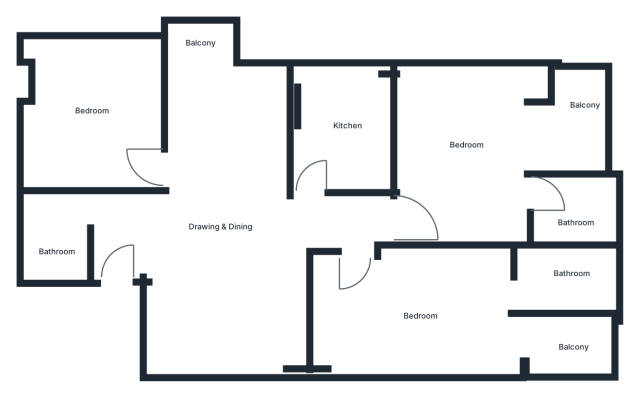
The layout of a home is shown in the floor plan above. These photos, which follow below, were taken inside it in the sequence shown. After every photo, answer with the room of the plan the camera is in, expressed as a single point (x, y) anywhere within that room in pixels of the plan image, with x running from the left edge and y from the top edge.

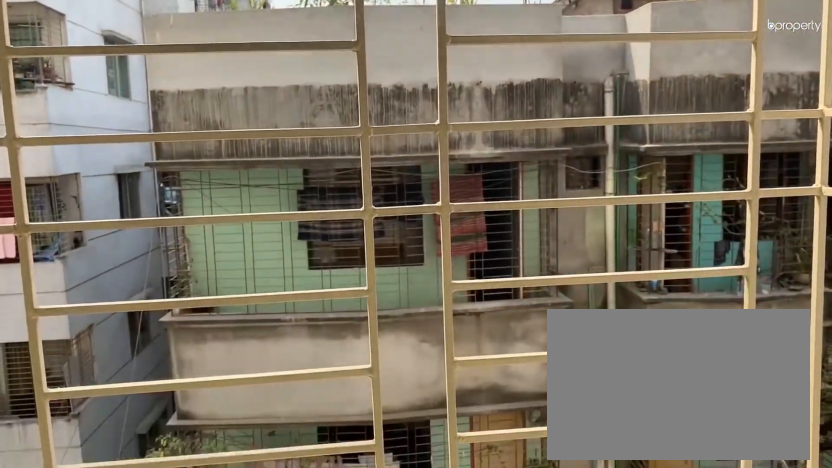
(199, 46)
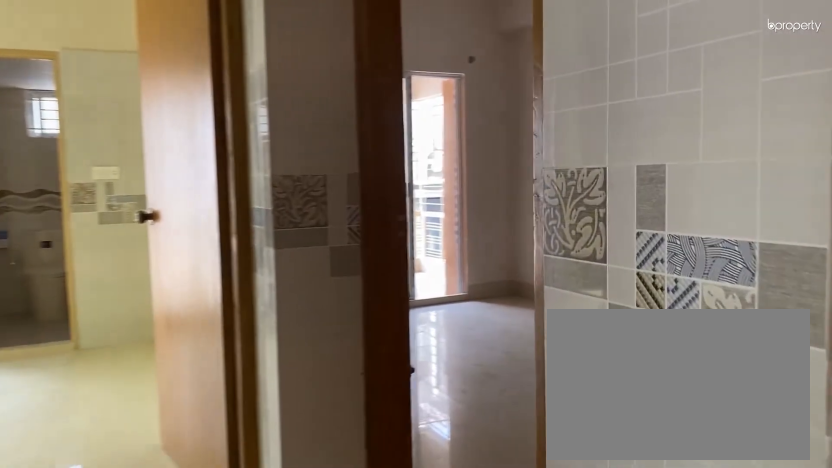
(246, 215)
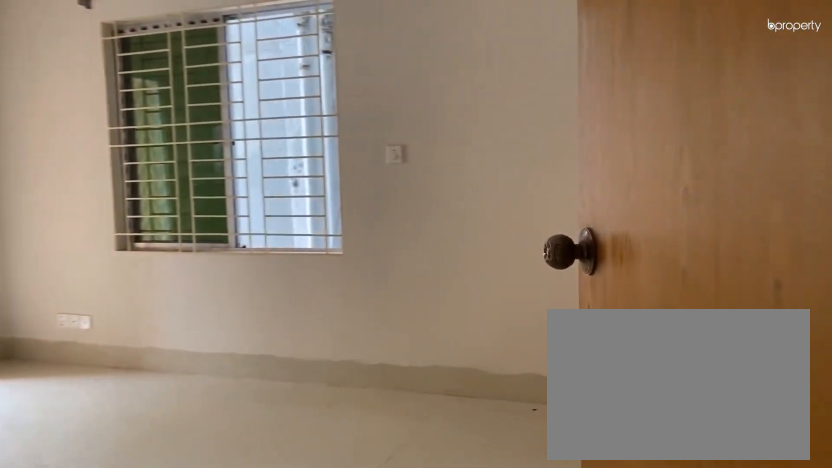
(353, 279)
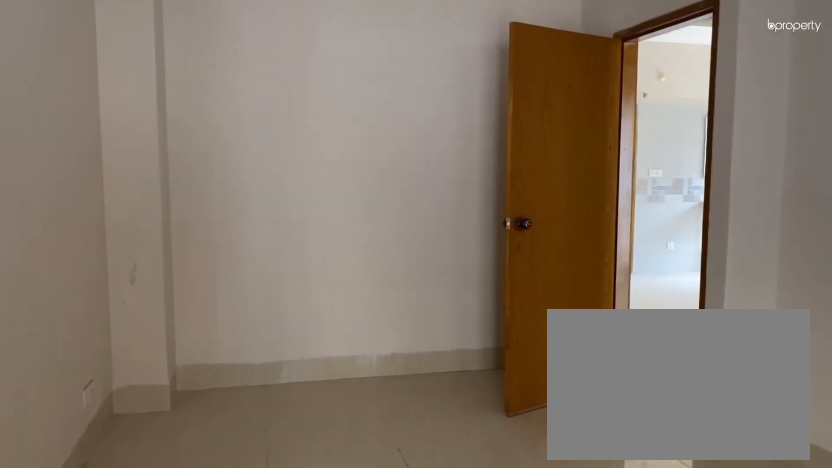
(448, 313)
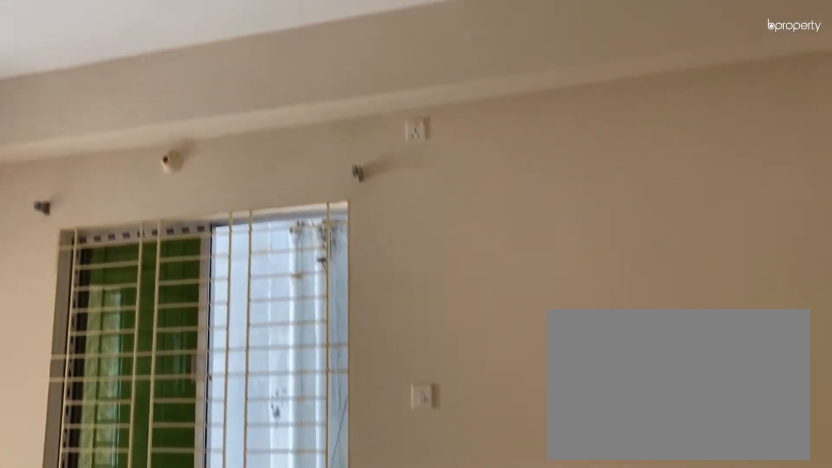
(448, 313)
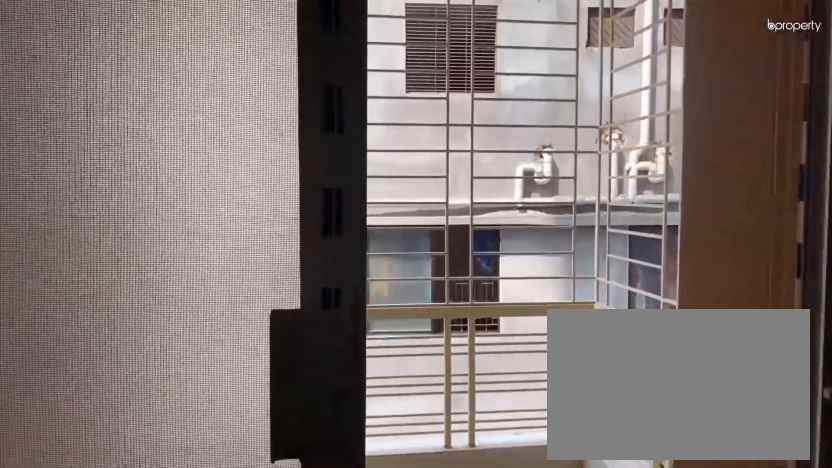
(567, 342)
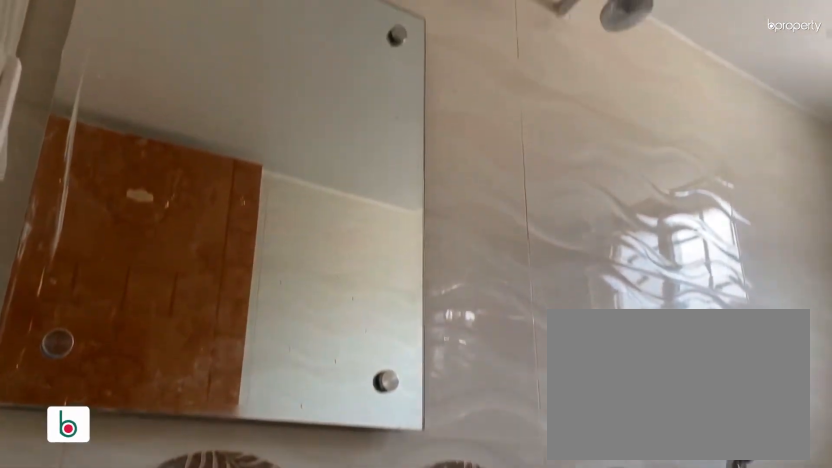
(556, 281)
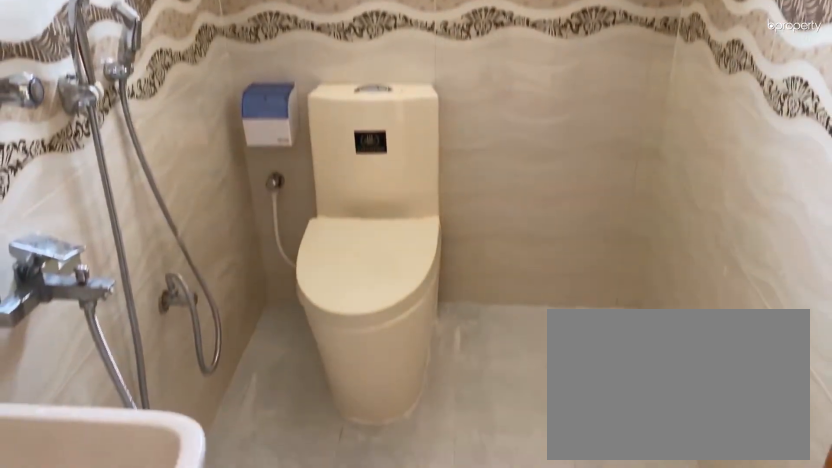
(556, 281)
